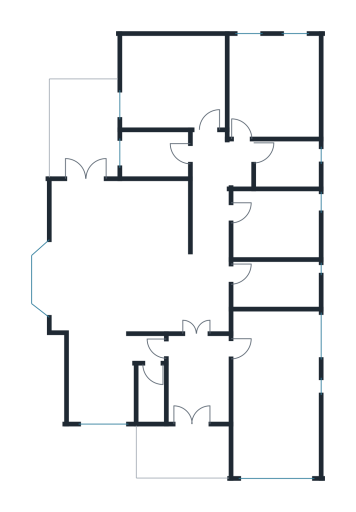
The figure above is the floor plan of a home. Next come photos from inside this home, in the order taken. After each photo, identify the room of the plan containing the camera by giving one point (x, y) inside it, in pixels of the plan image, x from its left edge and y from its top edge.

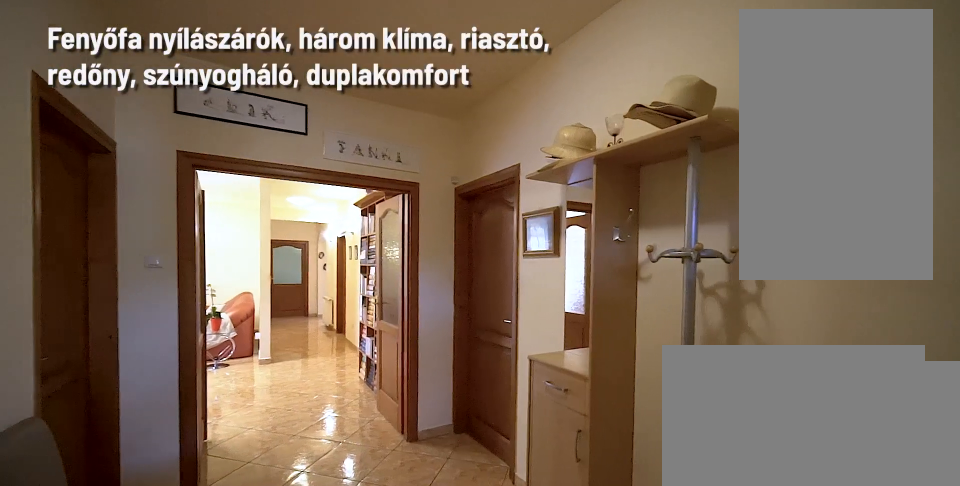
(197, 378)
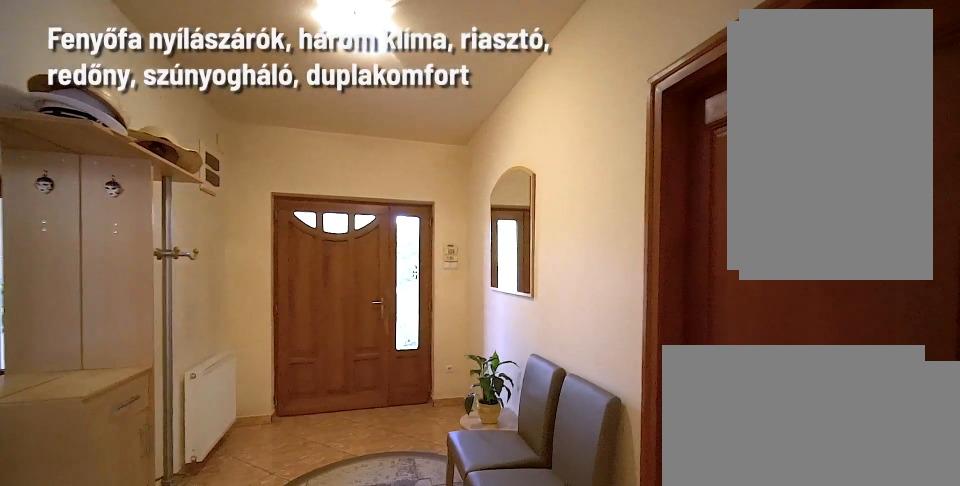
(197, 378)
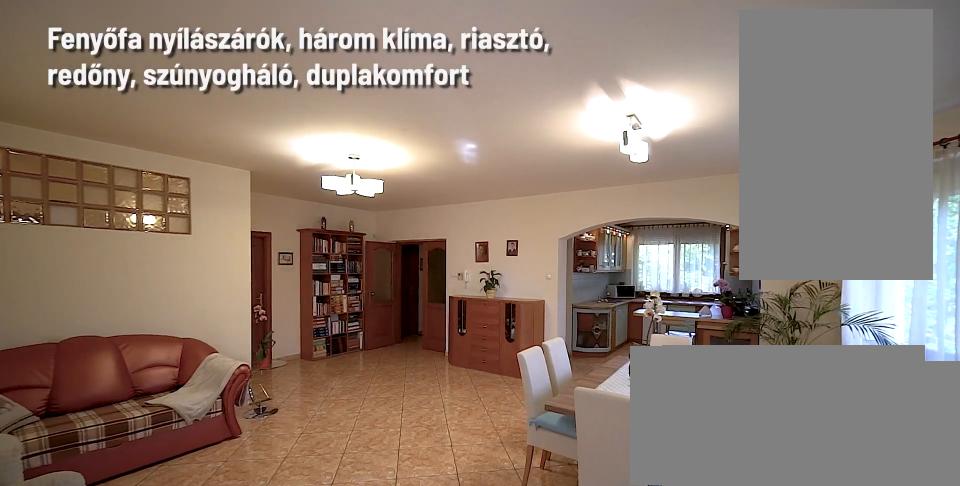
(115, 265)
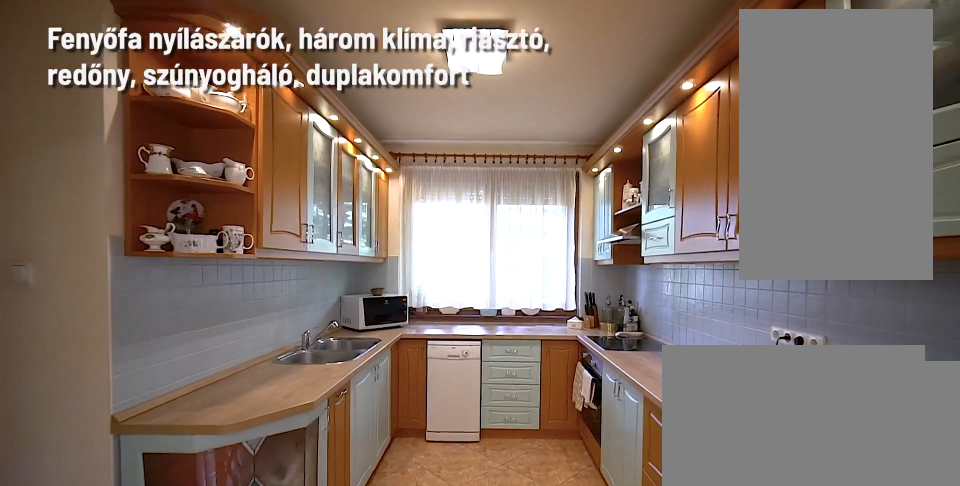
(102, 378)
